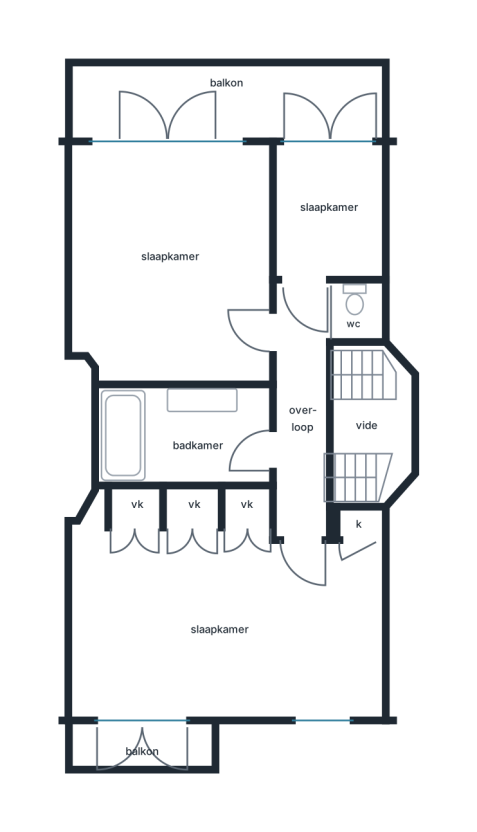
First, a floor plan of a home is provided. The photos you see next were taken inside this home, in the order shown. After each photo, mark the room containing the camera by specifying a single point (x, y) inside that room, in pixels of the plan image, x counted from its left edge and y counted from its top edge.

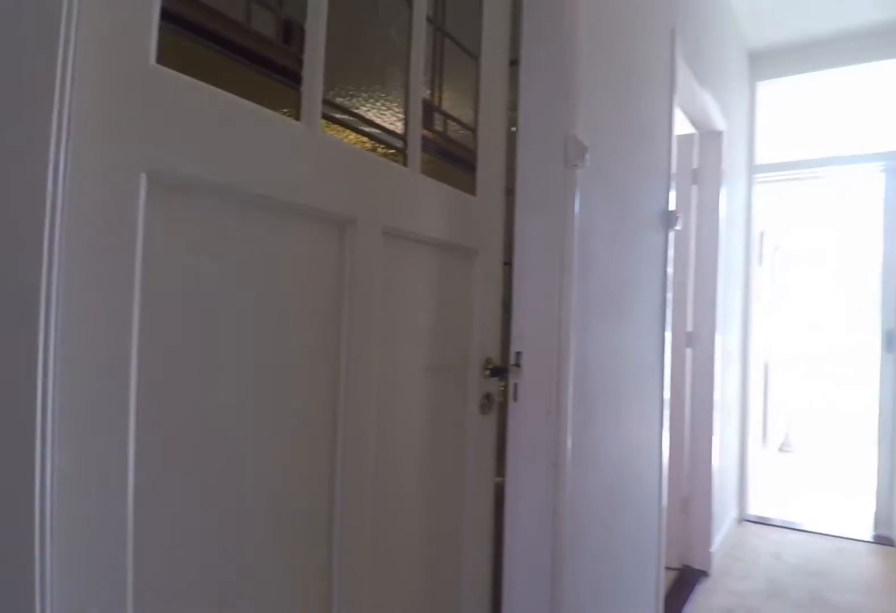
(319, 421)
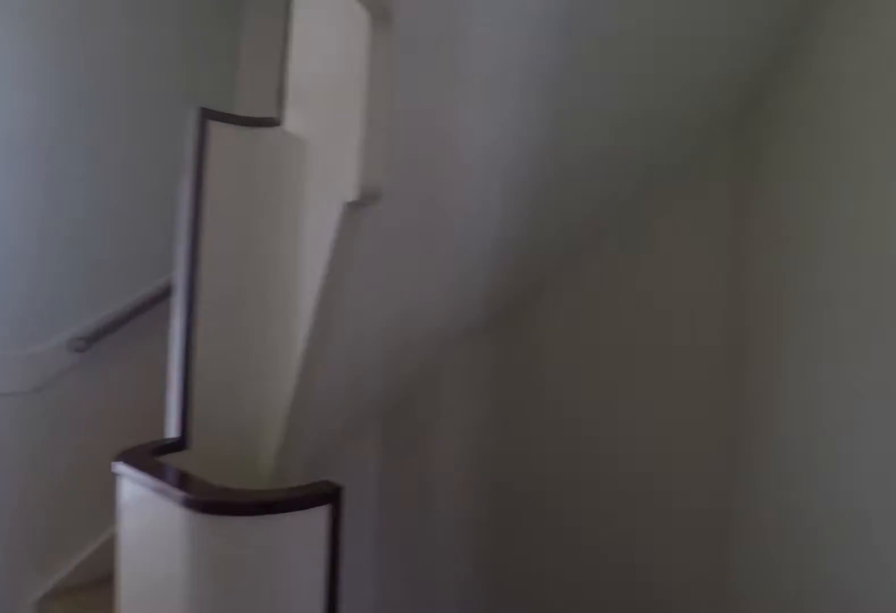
(319, 421)
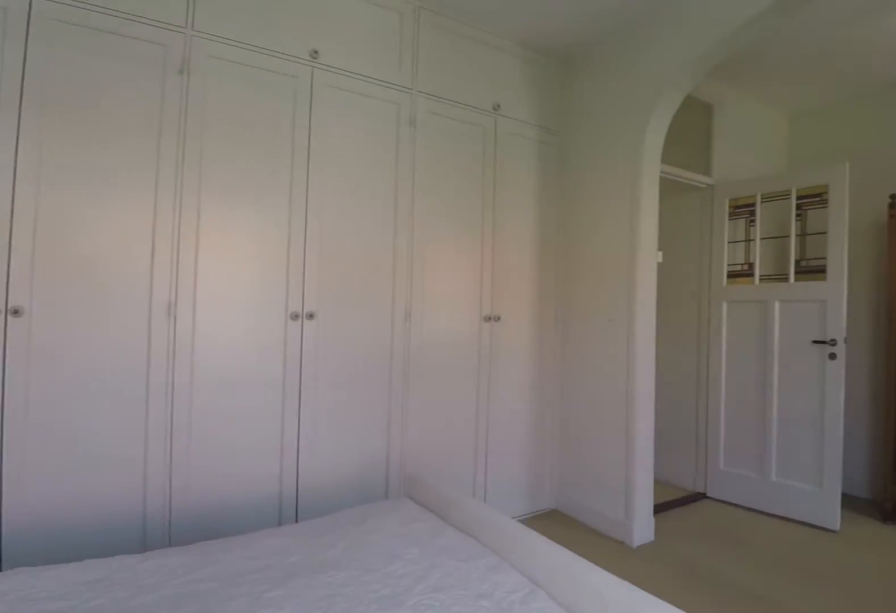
(339, 631)
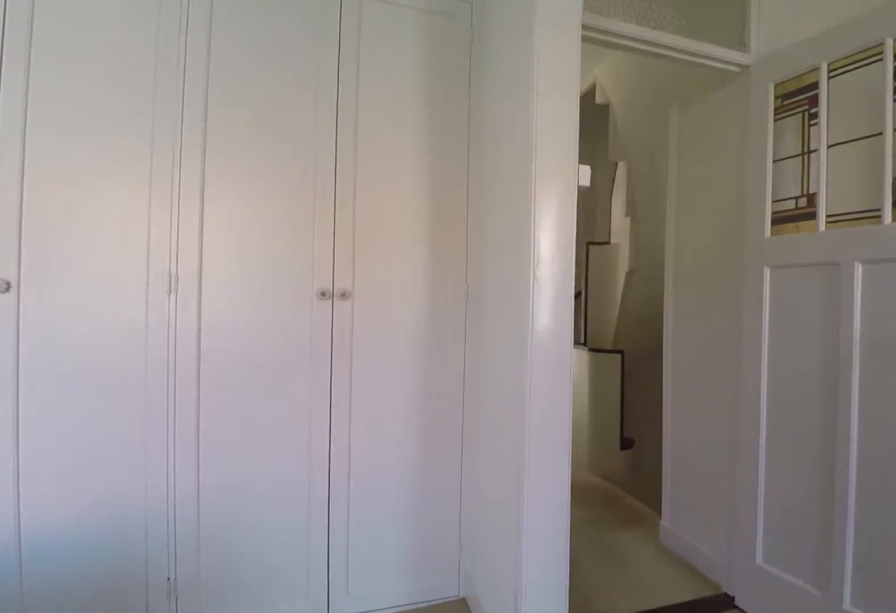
(339, 631)
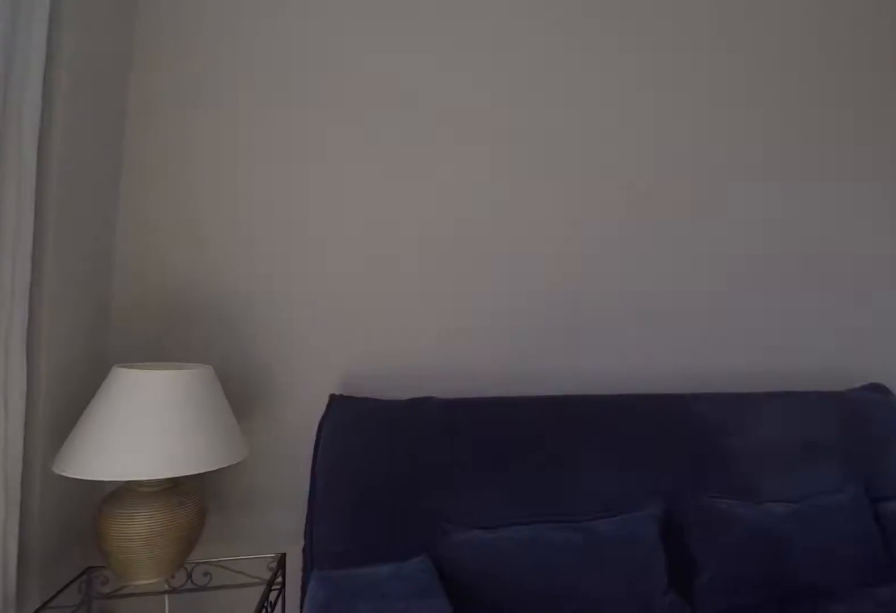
(173, 263)
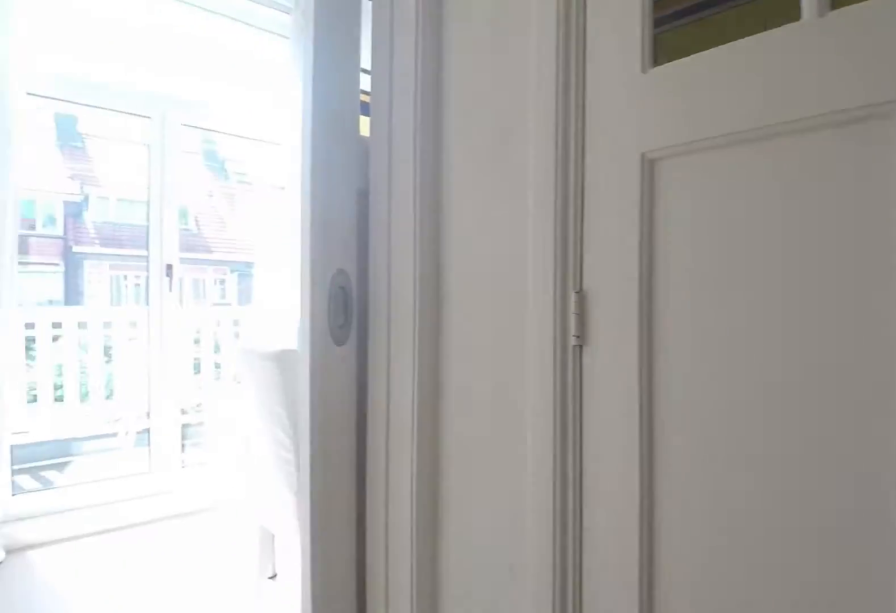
(325, 427)
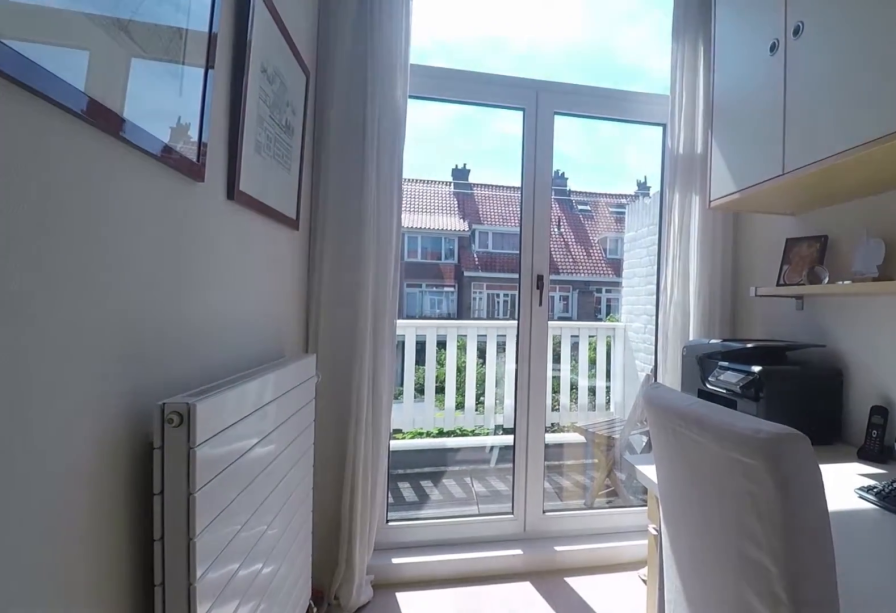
(328, 212)
